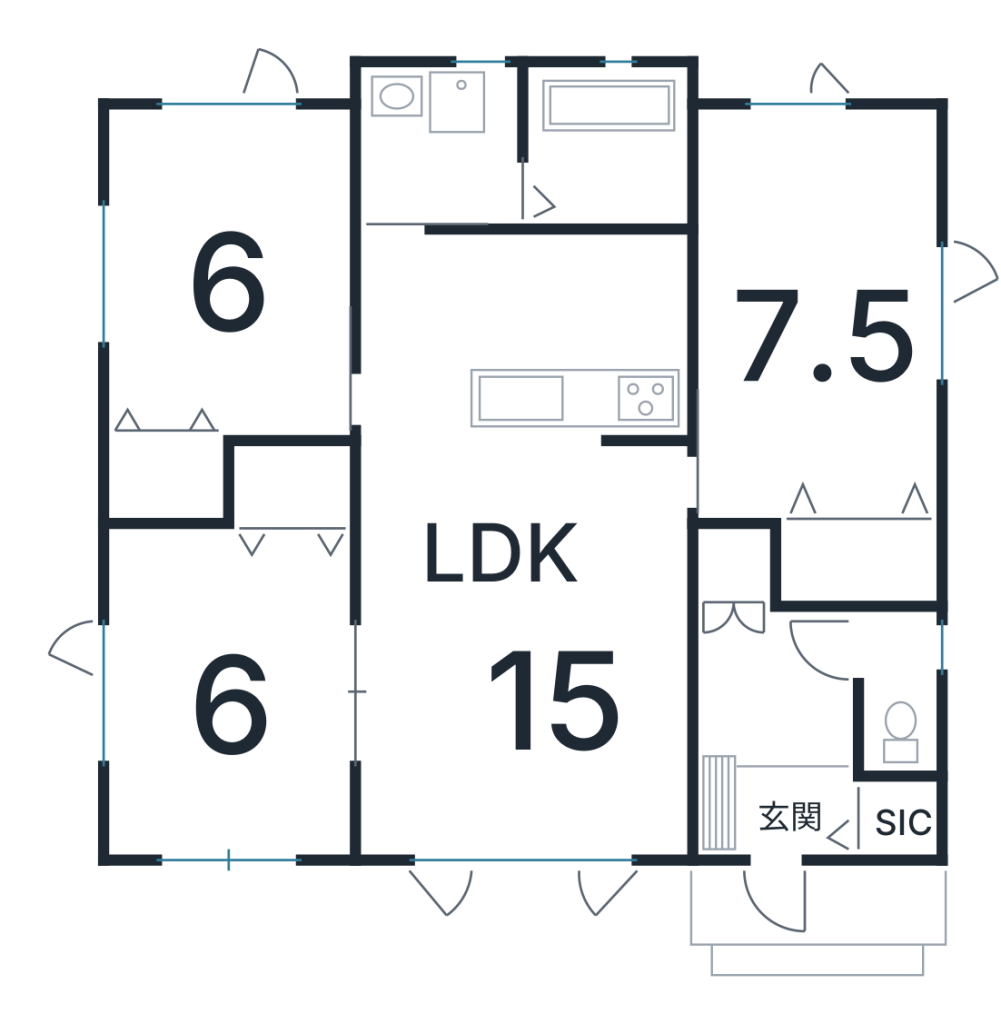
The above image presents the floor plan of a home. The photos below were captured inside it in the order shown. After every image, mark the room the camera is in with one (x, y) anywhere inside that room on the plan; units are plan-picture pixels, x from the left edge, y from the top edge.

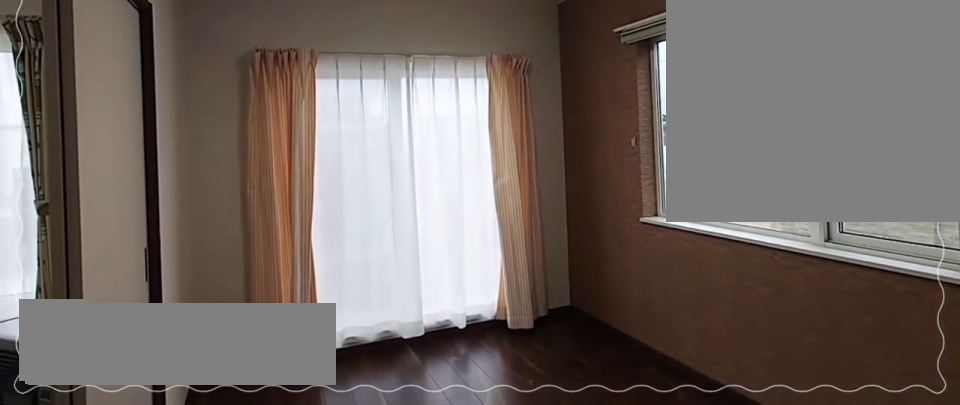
(228, 719)
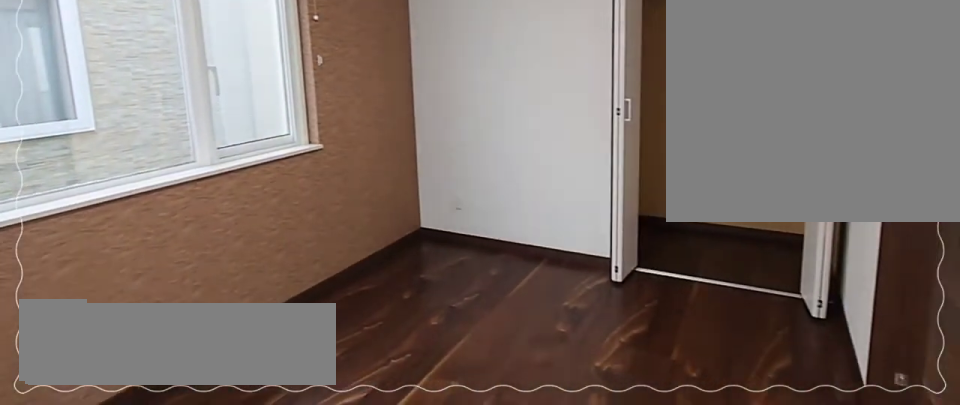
(228, 719)
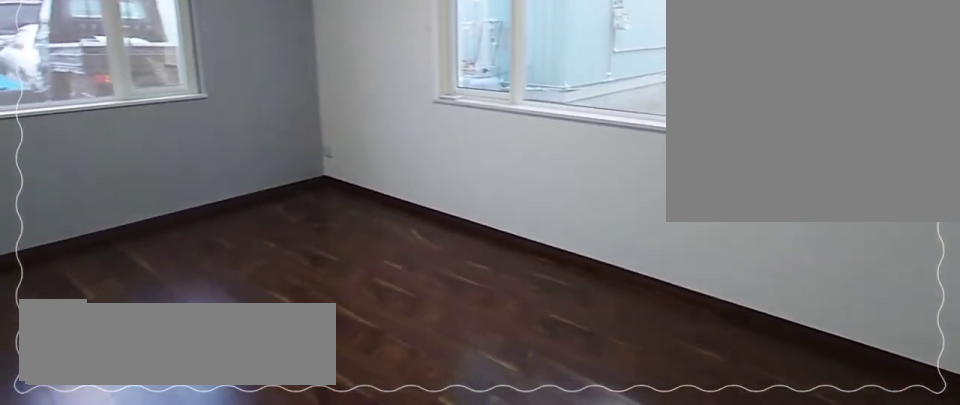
(823, 375)
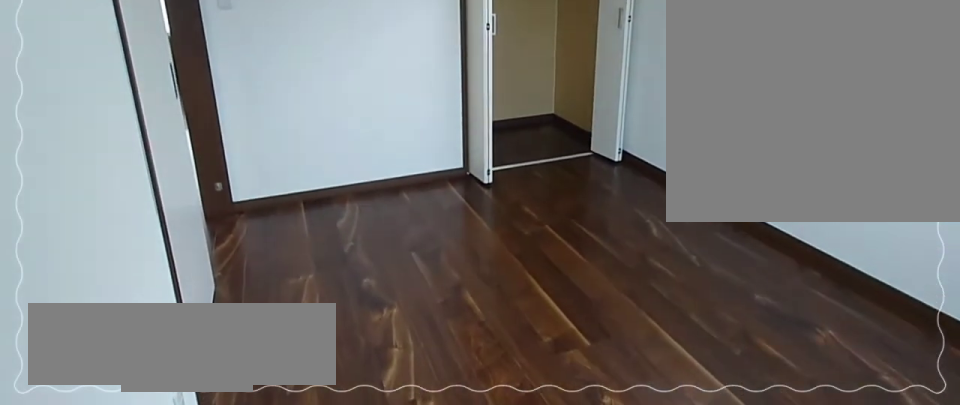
(221, 296)
